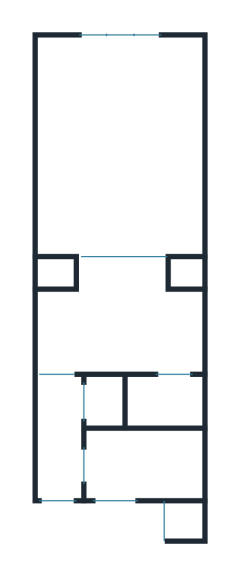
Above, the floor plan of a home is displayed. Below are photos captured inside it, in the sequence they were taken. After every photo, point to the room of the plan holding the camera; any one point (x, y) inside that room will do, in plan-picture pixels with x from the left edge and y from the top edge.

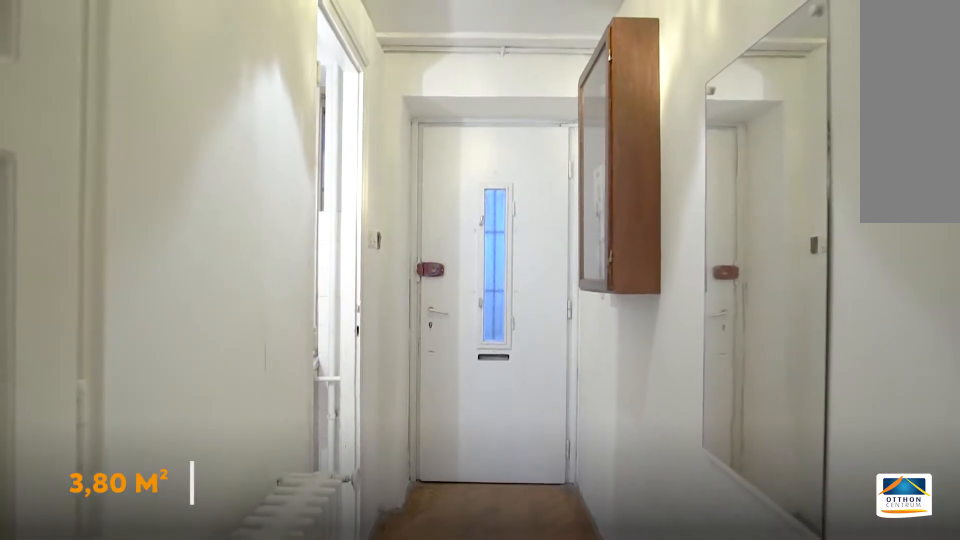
(58, 443)
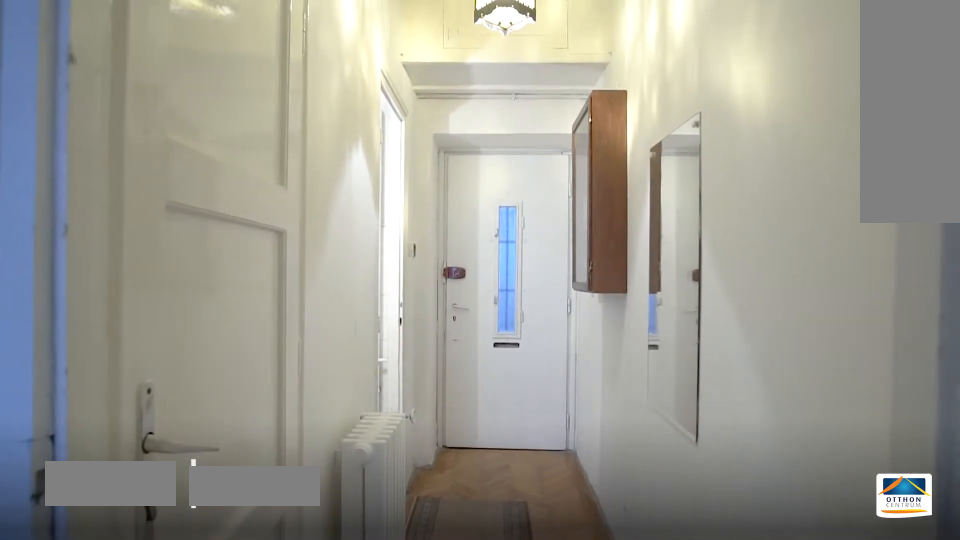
(59, 443)
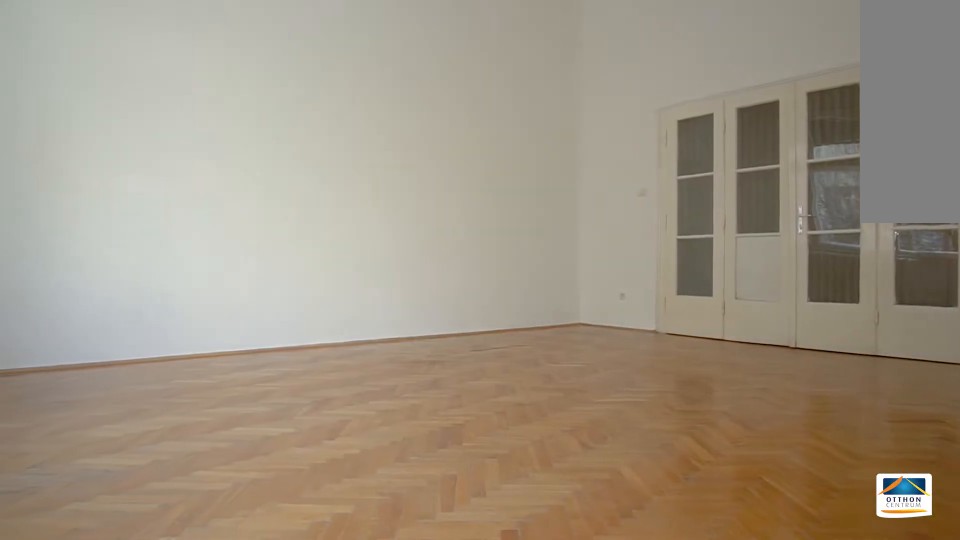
(123, 149)
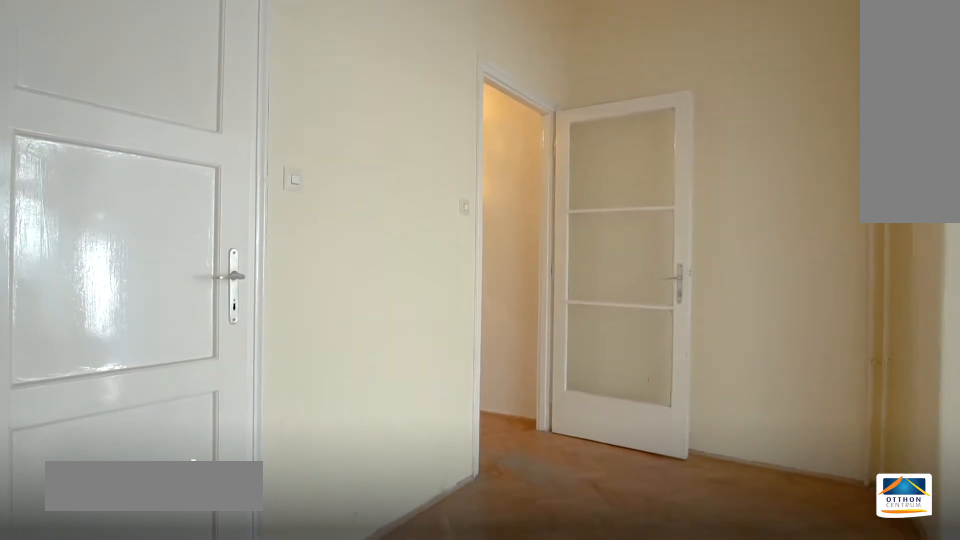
(123, 325)
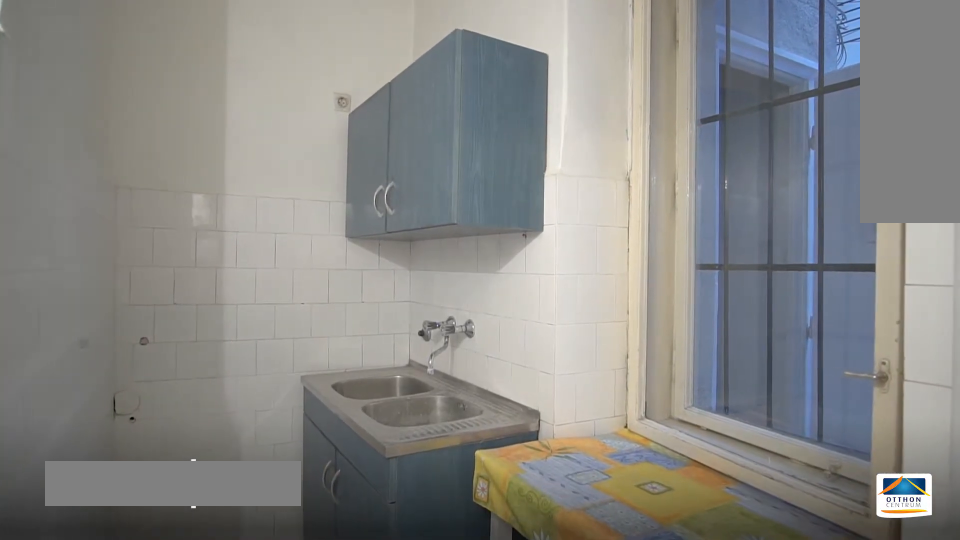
(141, 465)
